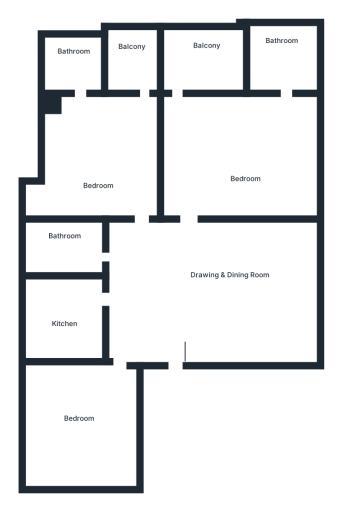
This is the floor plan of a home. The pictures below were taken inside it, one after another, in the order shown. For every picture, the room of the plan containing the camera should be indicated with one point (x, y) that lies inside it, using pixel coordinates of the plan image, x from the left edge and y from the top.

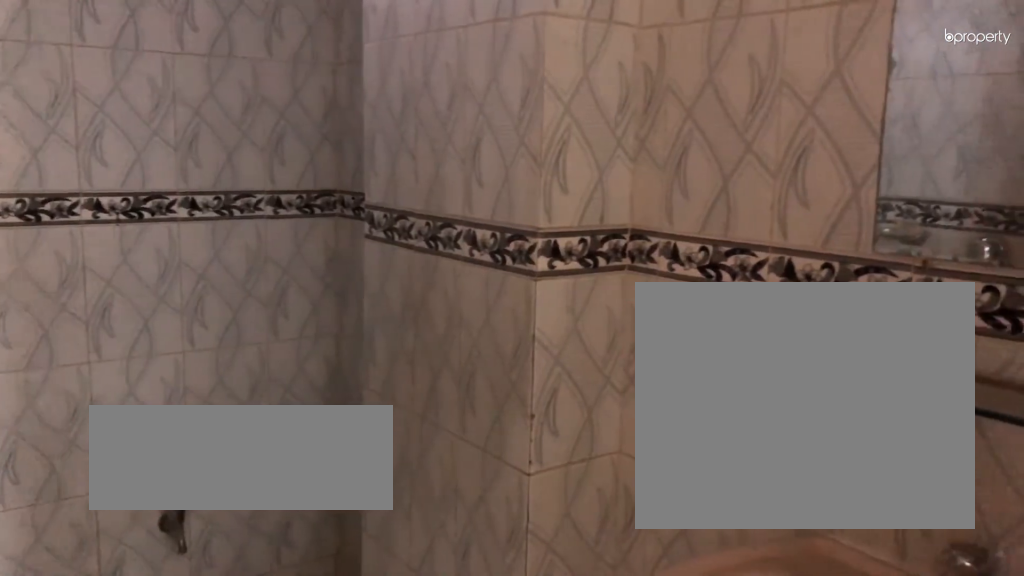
(65, 244)
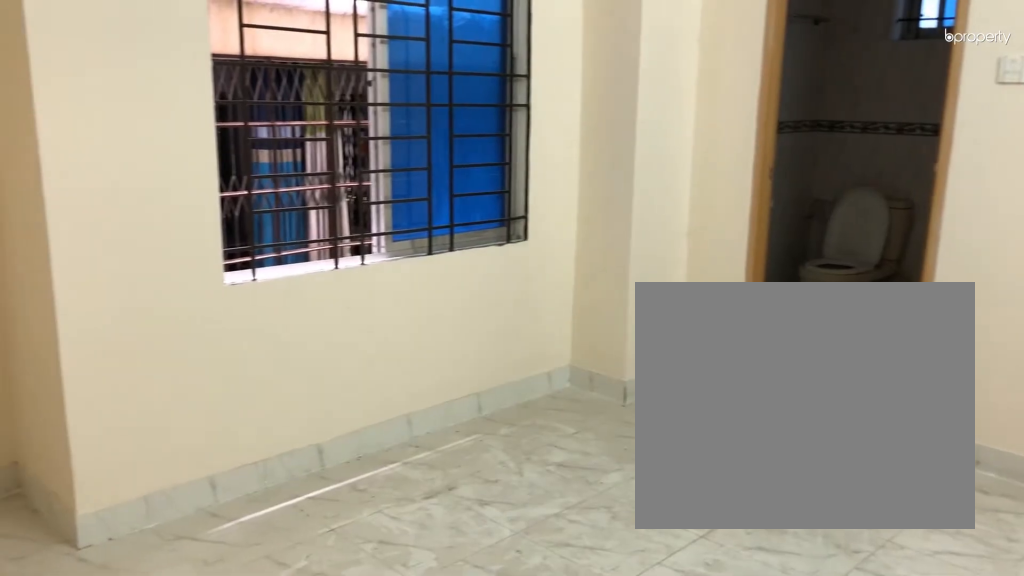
(96, 156)
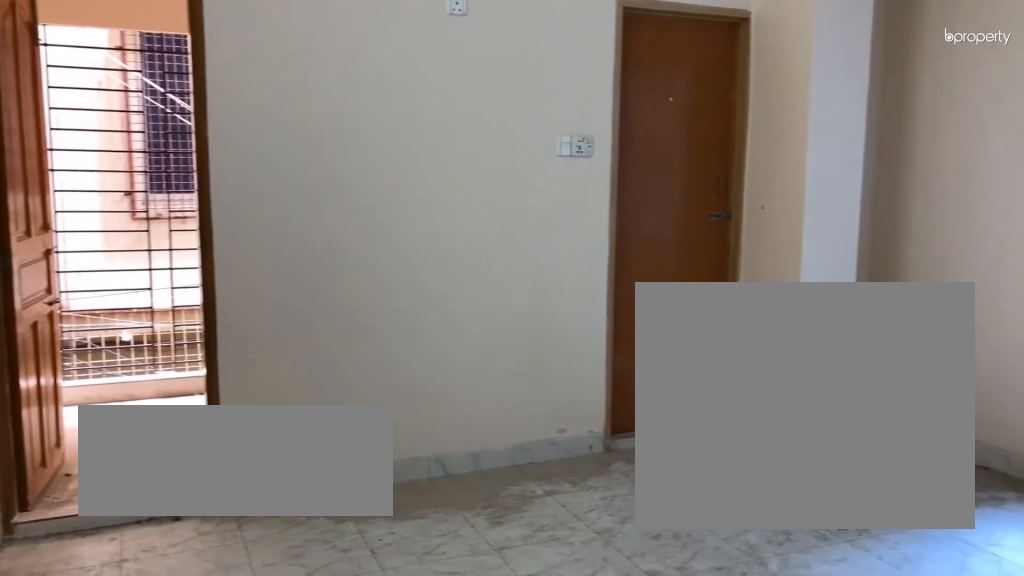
(248, 161)
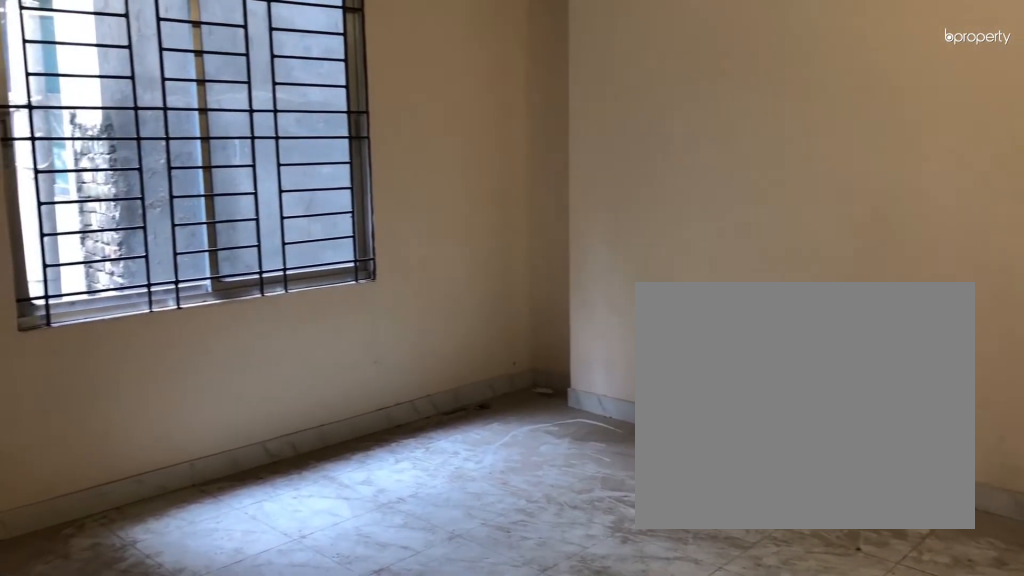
(248, 161)
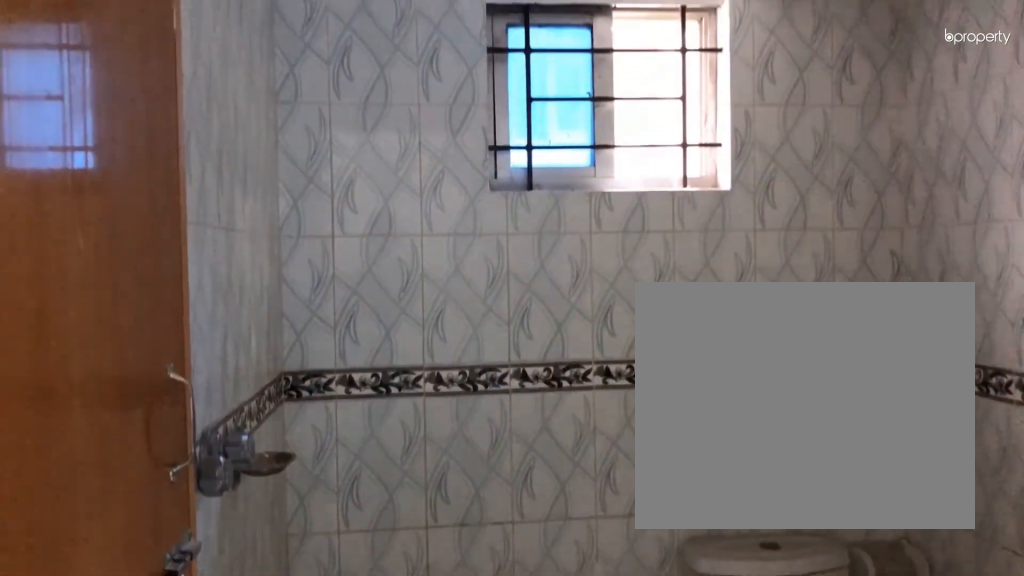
(287, 61)
